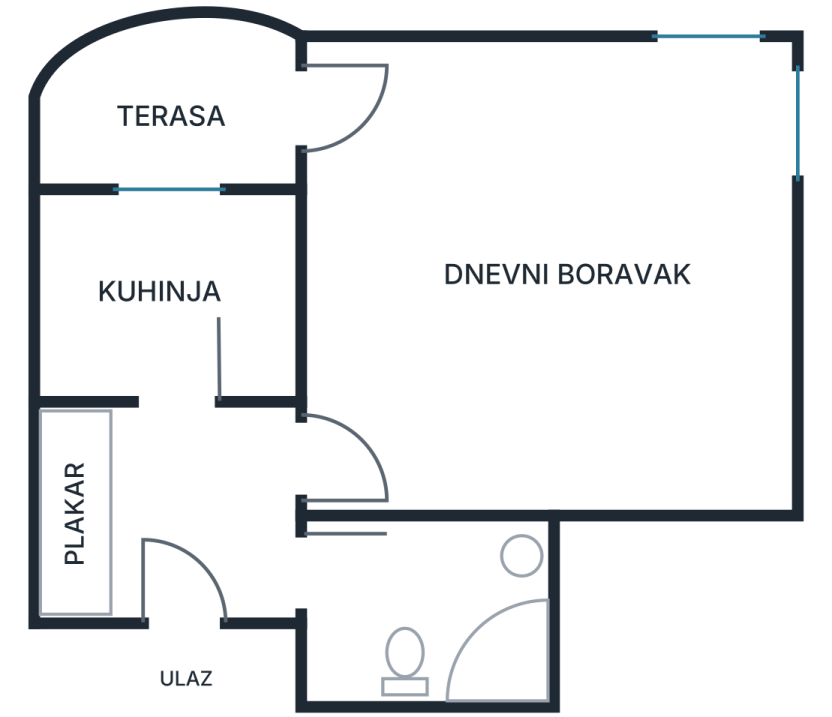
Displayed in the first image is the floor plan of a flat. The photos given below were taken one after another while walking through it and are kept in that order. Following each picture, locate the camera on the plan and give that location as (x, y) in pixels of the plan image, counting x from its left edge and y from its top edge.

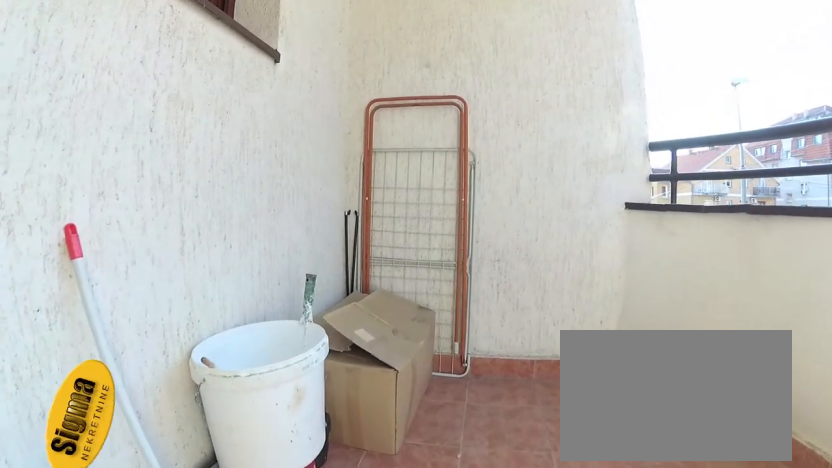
(270, 120)
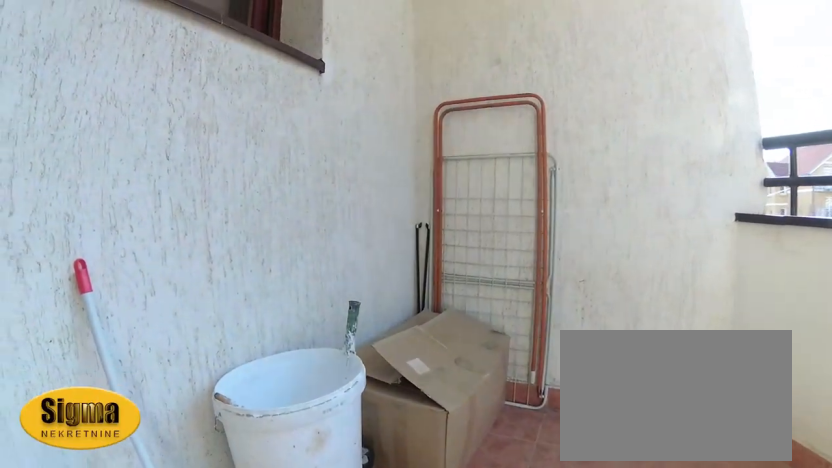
(253, 116)
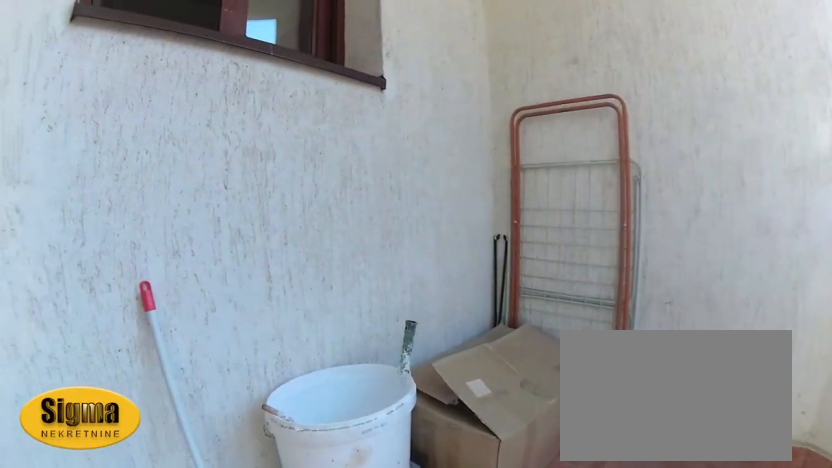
(242, 114)
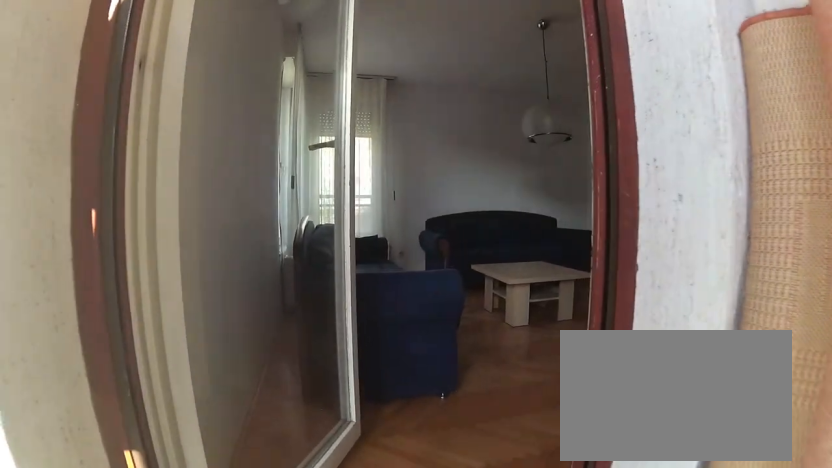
(224, 127)
